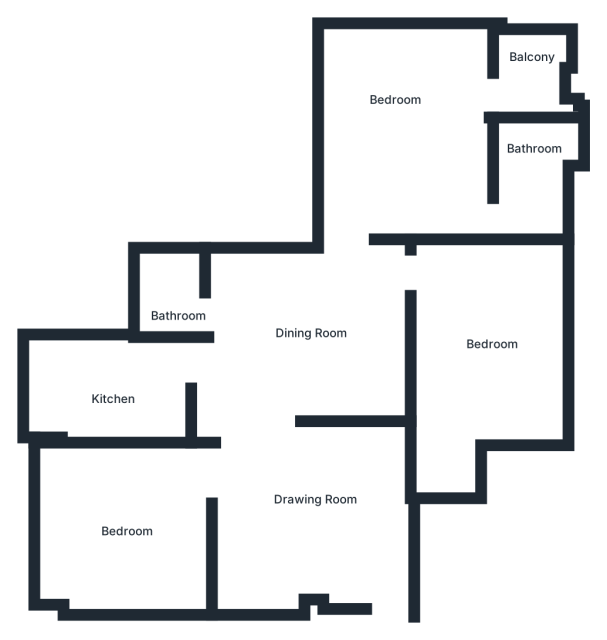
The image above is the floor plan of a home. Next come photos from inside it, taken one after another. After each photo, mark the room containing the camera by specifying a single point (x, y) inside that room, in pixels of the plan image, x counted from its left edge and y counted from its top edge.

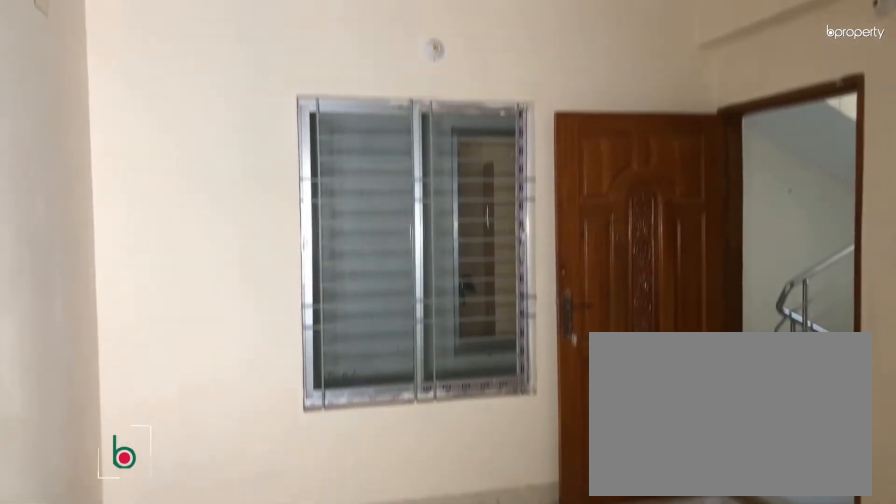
(285, 501)
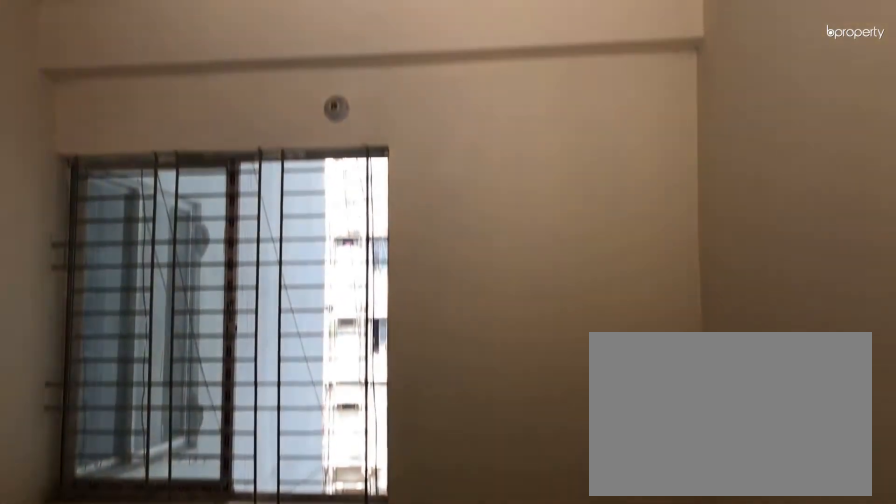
(134, 512)
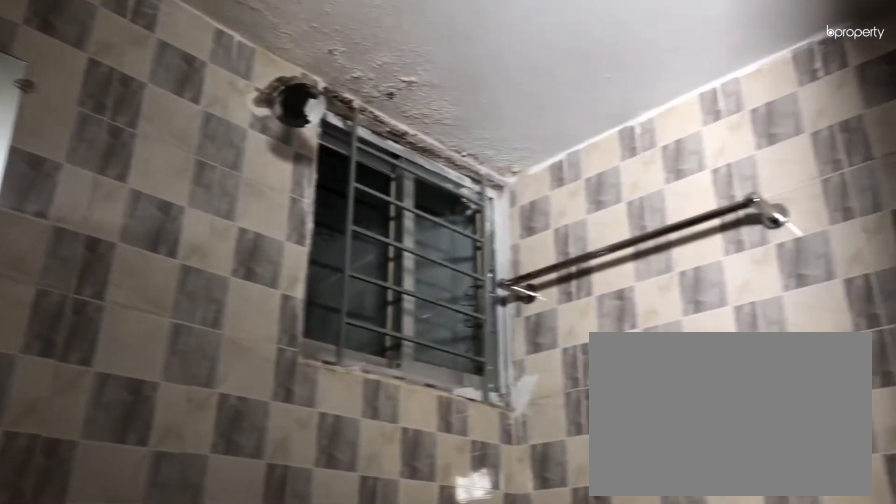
(169, 293)
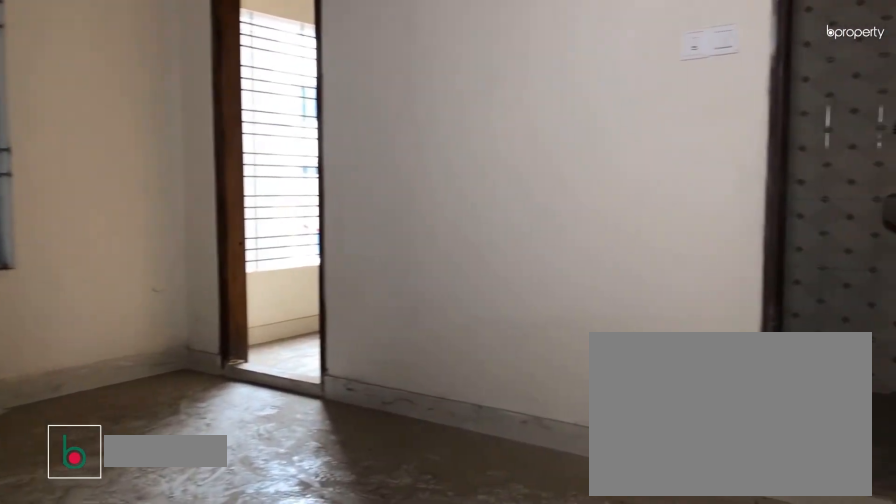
(468, 98)
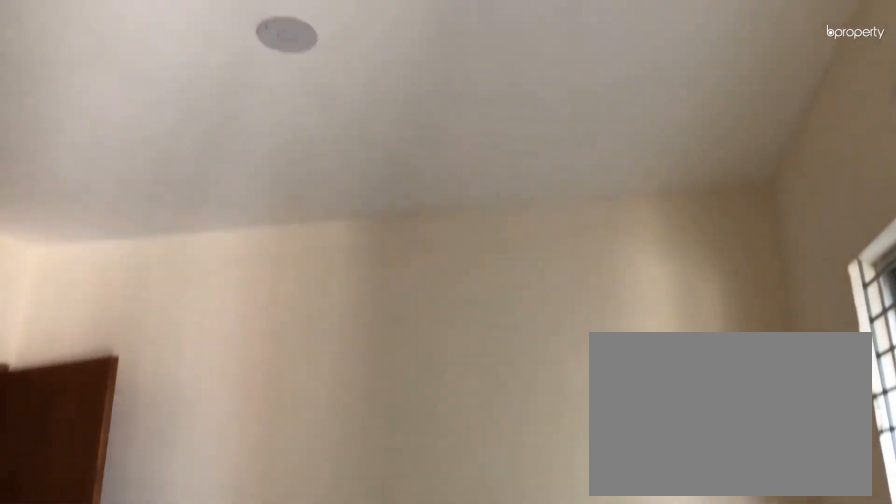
(468, 98)
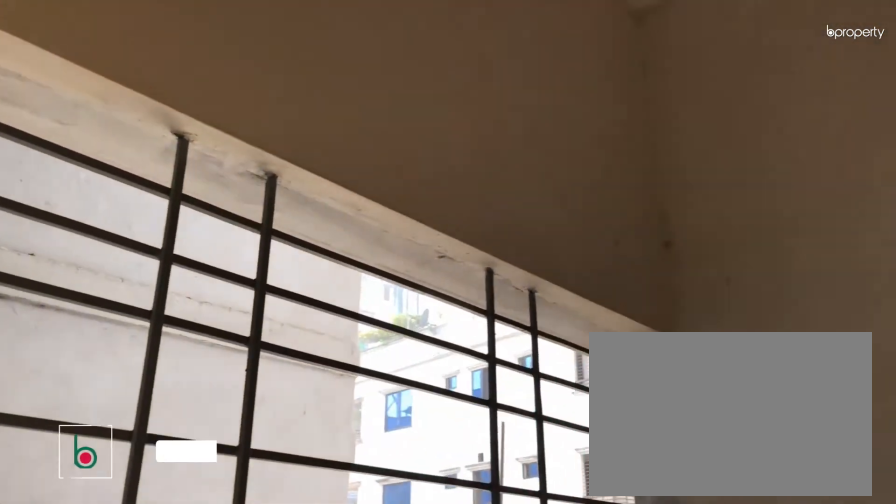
(521, 81)
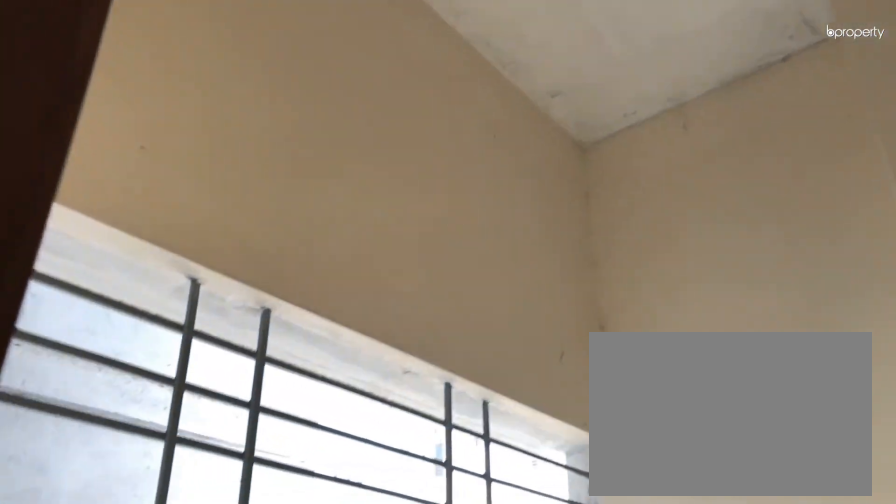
(521, 81)
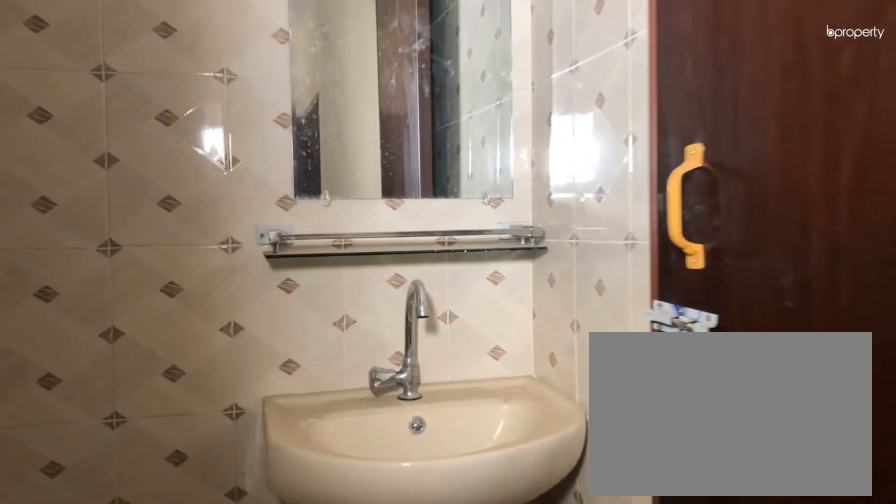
(529, 155)
